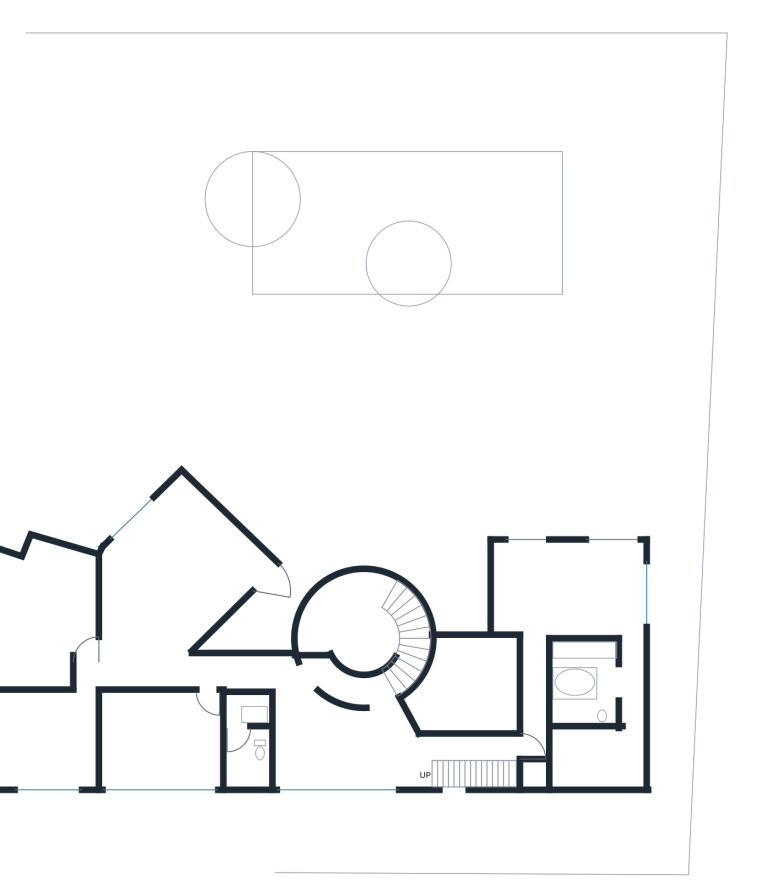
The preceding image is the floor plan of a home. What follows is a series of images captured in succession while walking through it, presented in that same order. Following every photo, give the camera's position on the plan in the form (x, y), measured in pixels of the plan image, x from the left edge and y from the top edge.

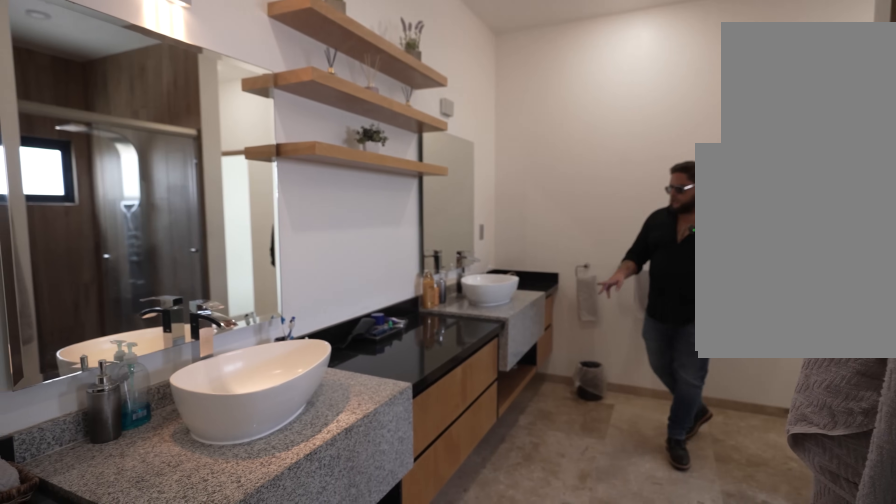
(614, 685)
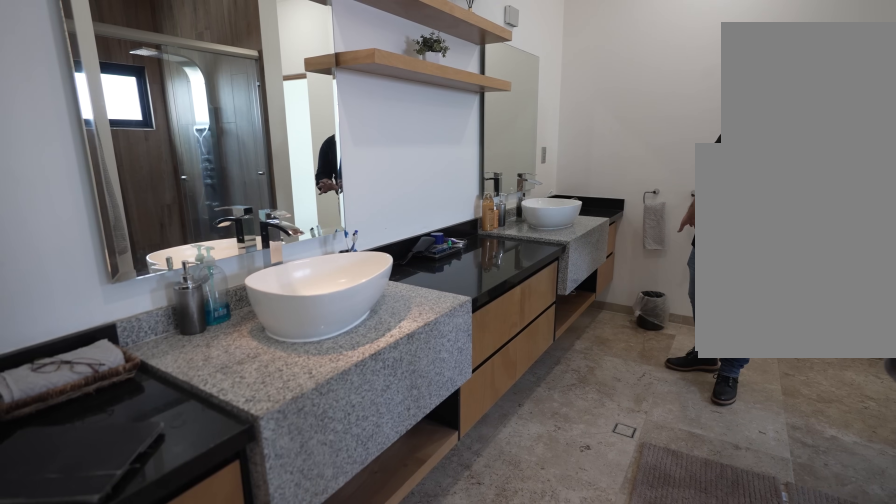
(611, 681)
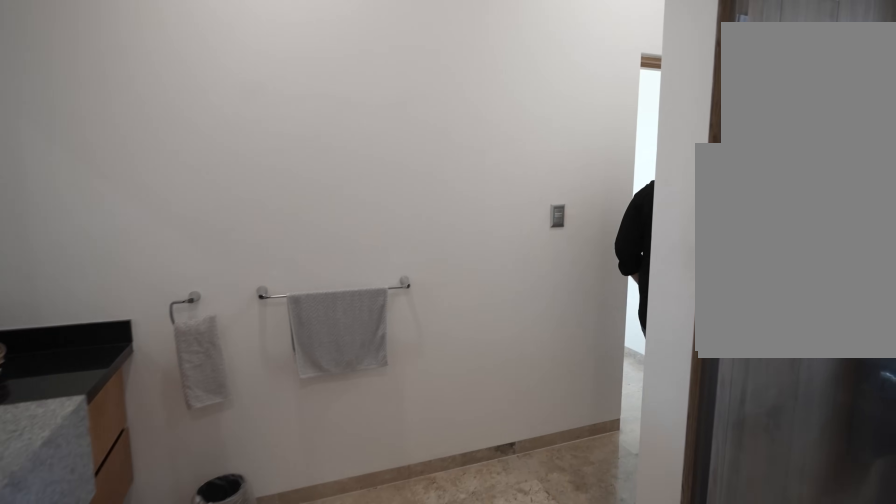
(624, 612)
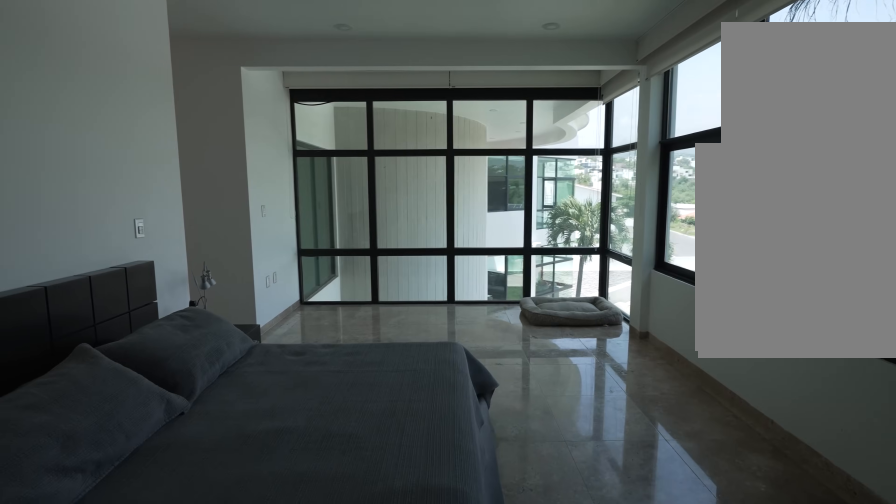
(604, 558)
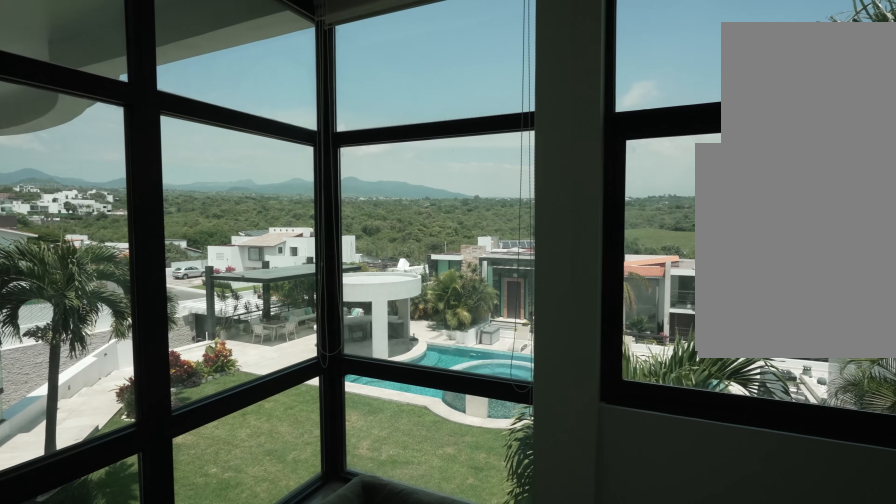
(556, 560)
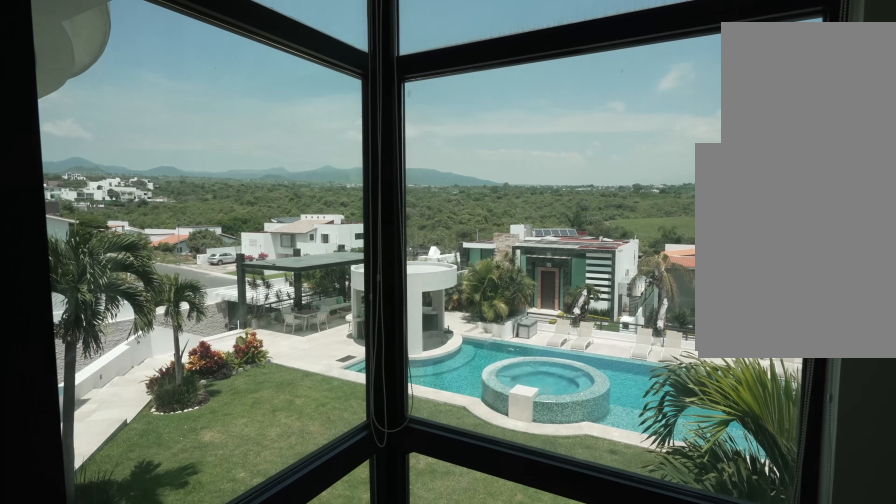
(556, 560)
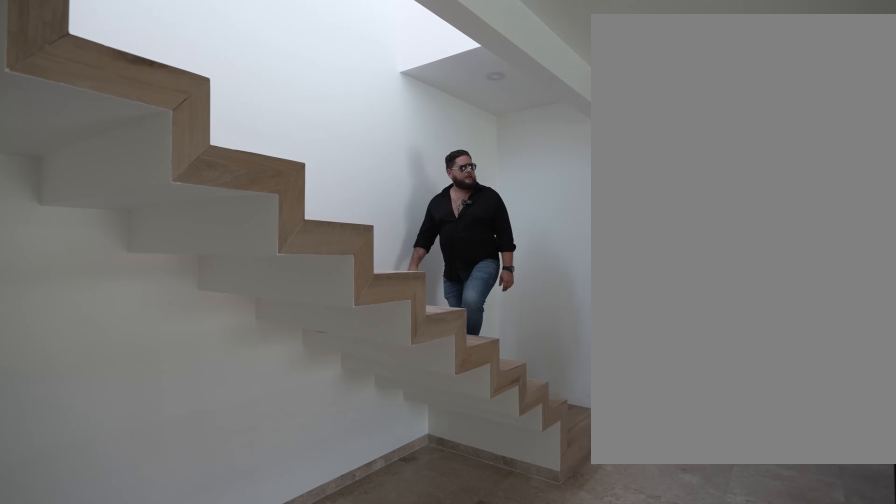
(491, 744)
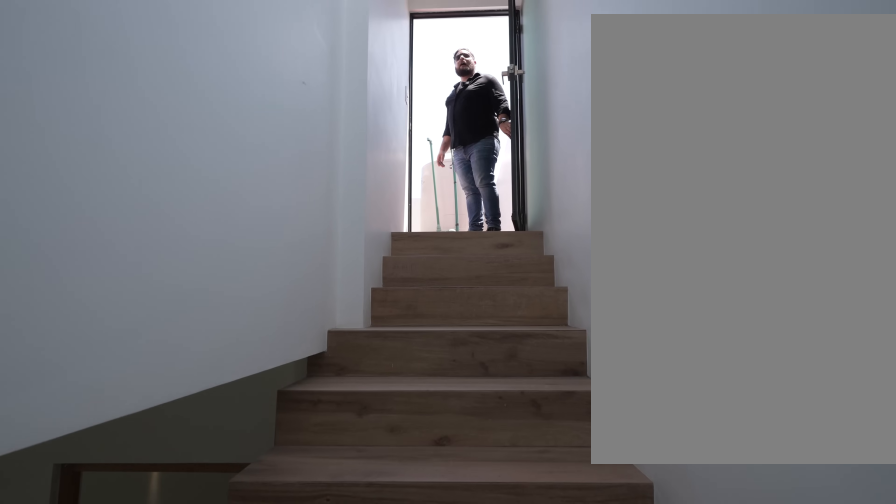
(451, 774)
